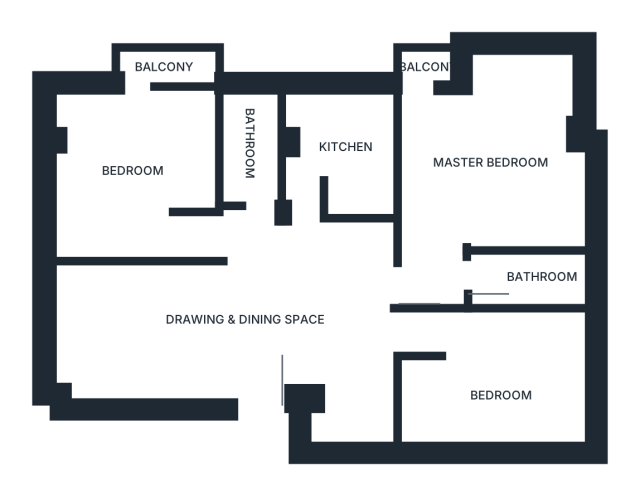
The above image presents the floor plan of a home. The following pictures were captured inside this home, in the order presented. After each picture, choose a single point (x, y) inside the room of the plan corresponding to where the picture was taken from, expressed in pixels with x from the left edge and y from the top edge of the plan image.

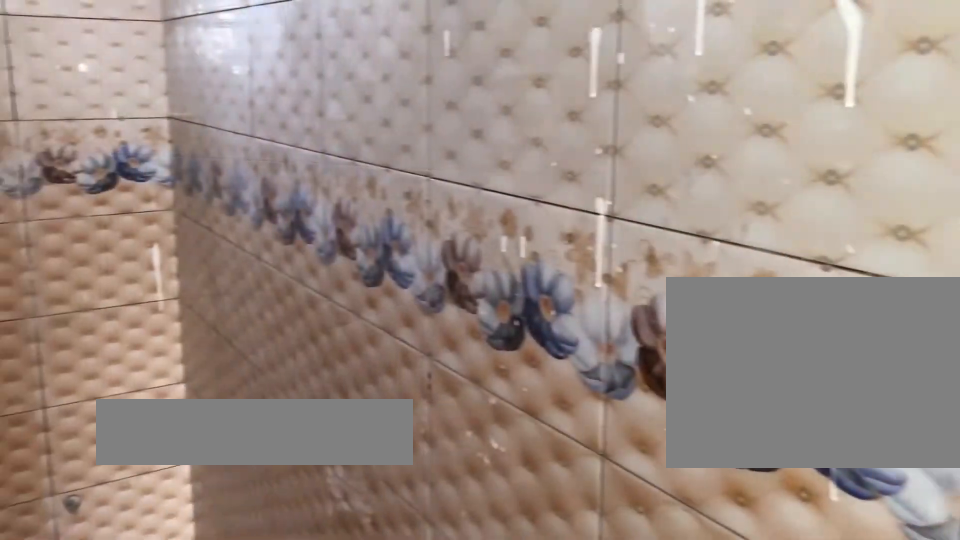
(541, 281)
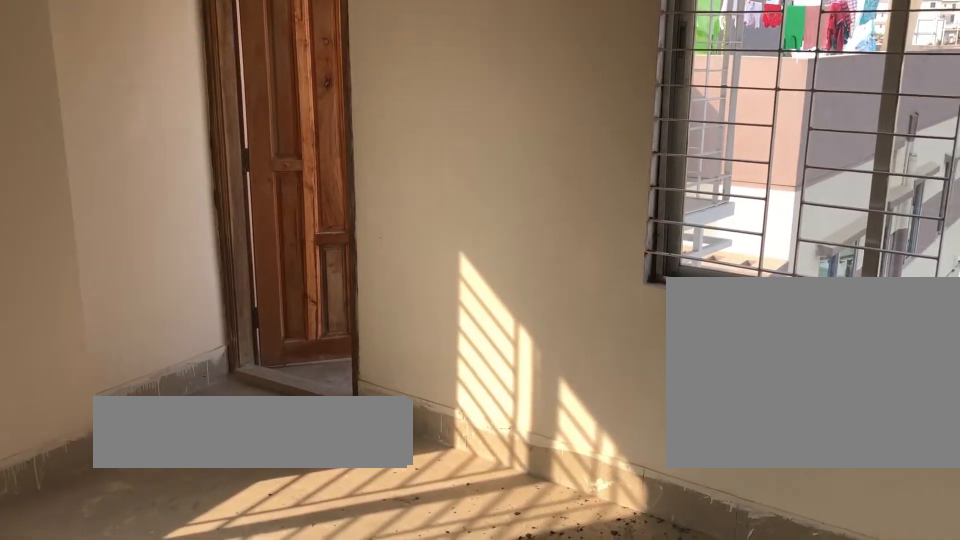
(157, 141)
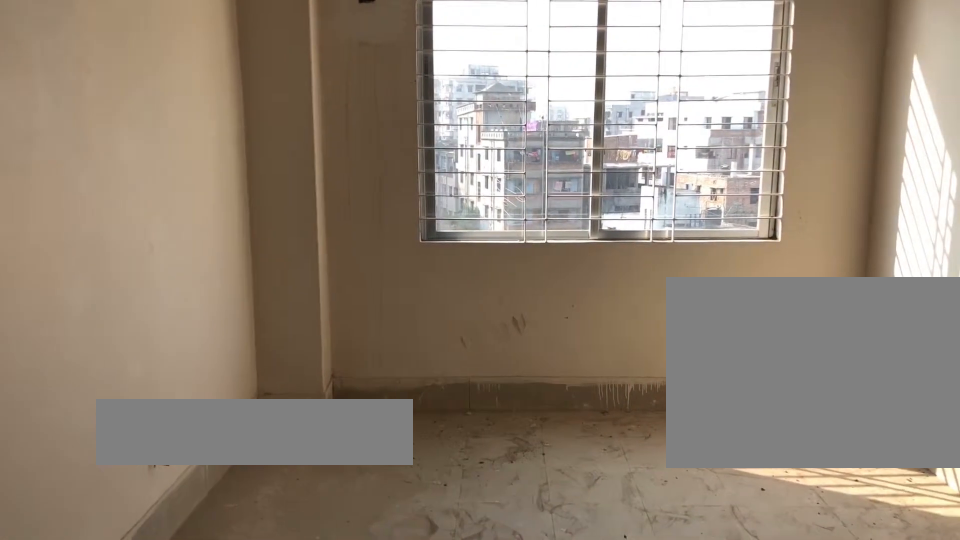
(506, 380)
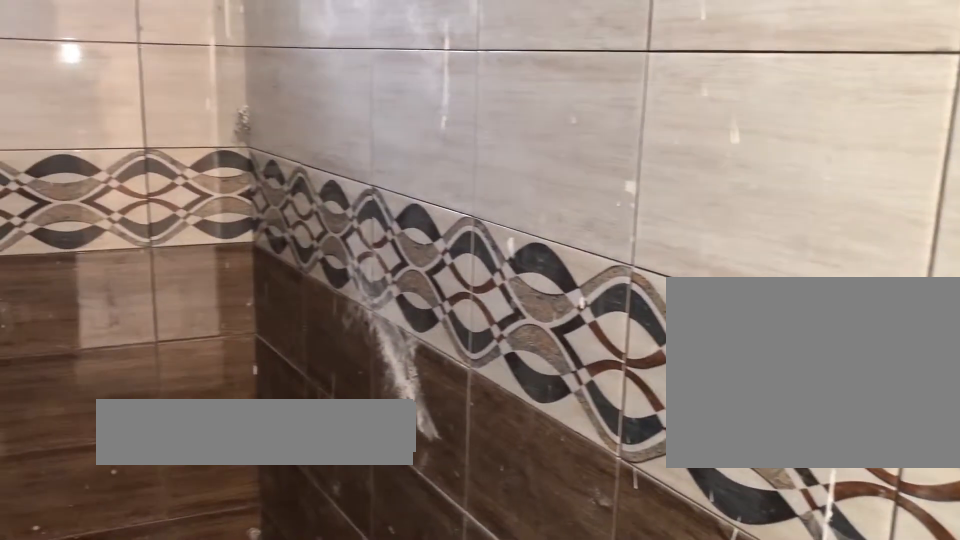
(254, 152)
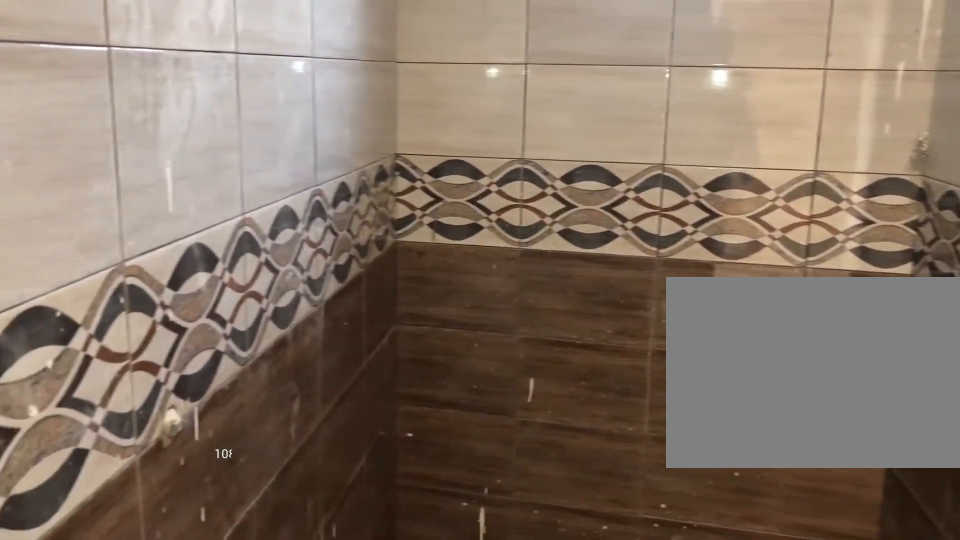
(254, 152)
